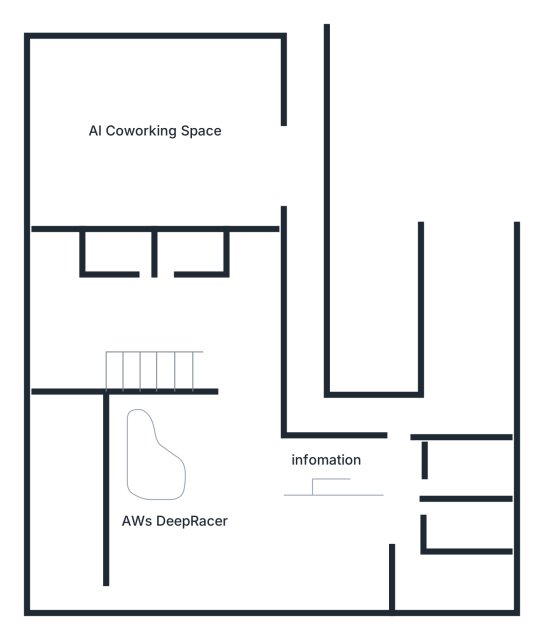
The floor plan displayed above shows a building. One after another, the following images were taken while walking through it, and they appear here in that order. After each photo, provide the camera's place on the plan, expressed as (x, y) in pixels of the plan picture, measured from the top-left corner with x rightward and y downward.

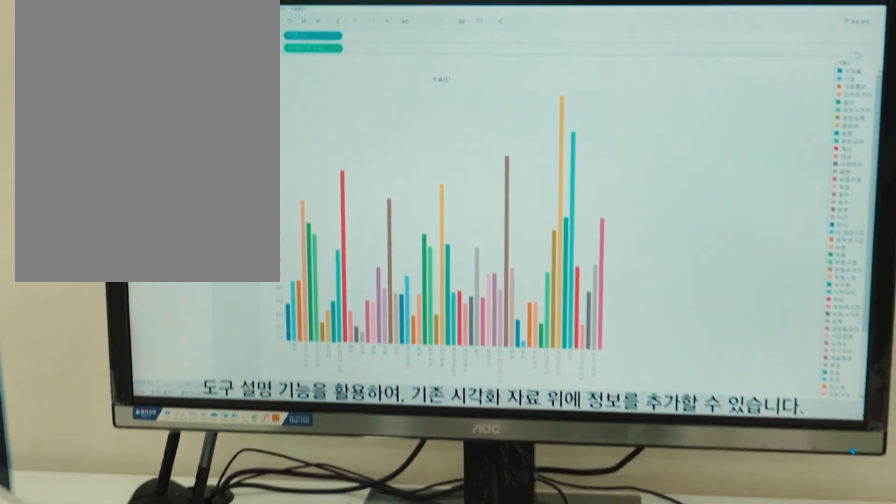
(447, 478)
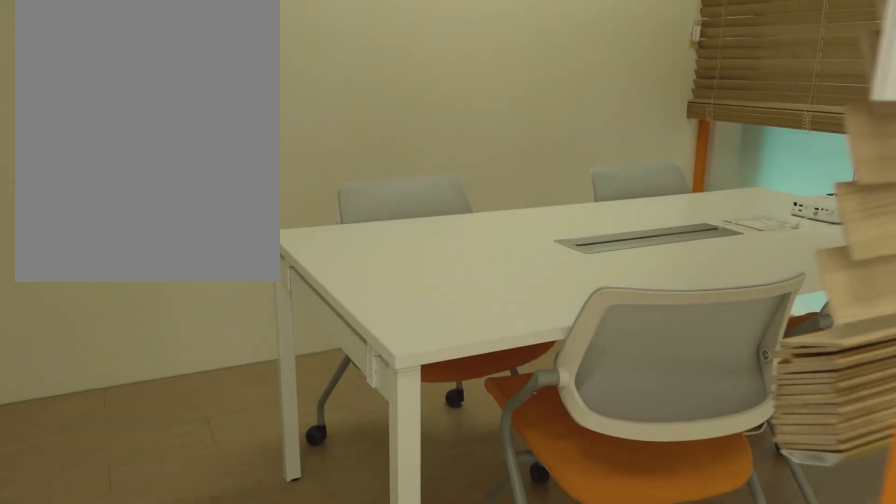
(412, 520)
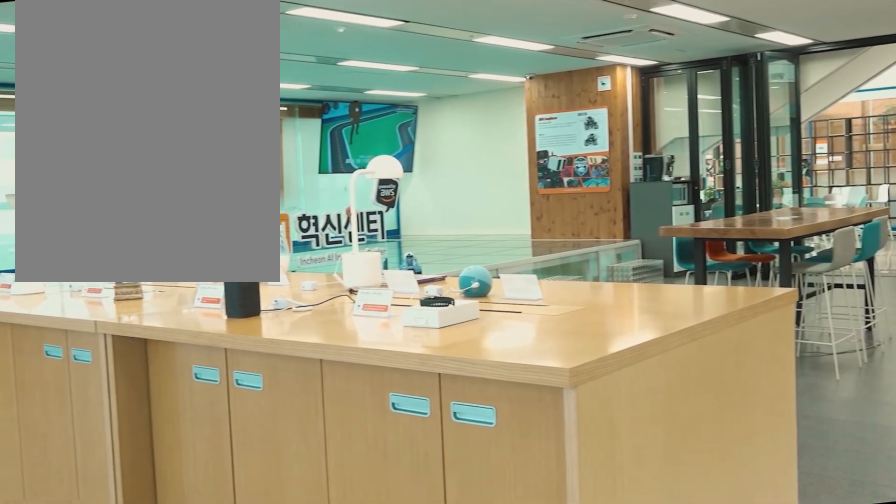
(303, 579)
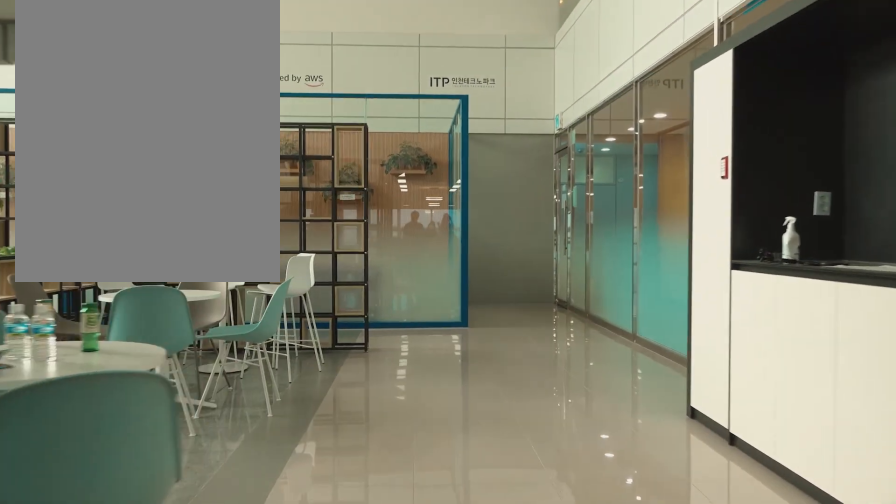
(258, 426)
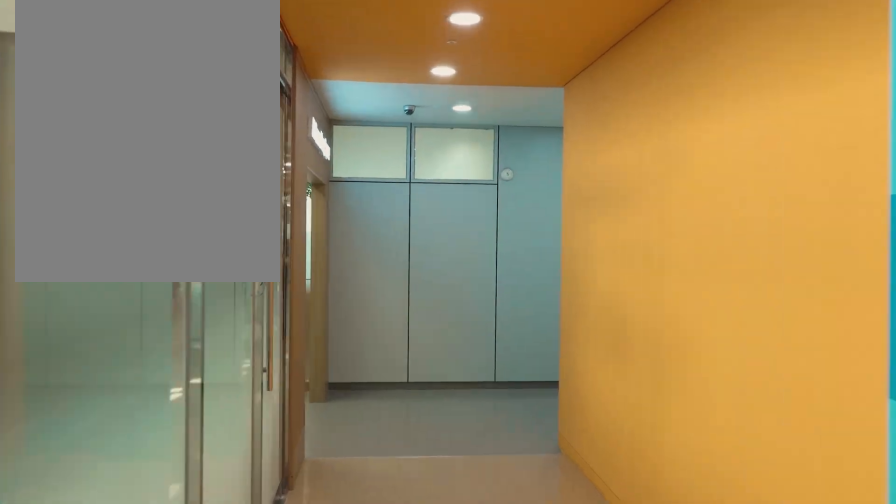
(306, 323)
